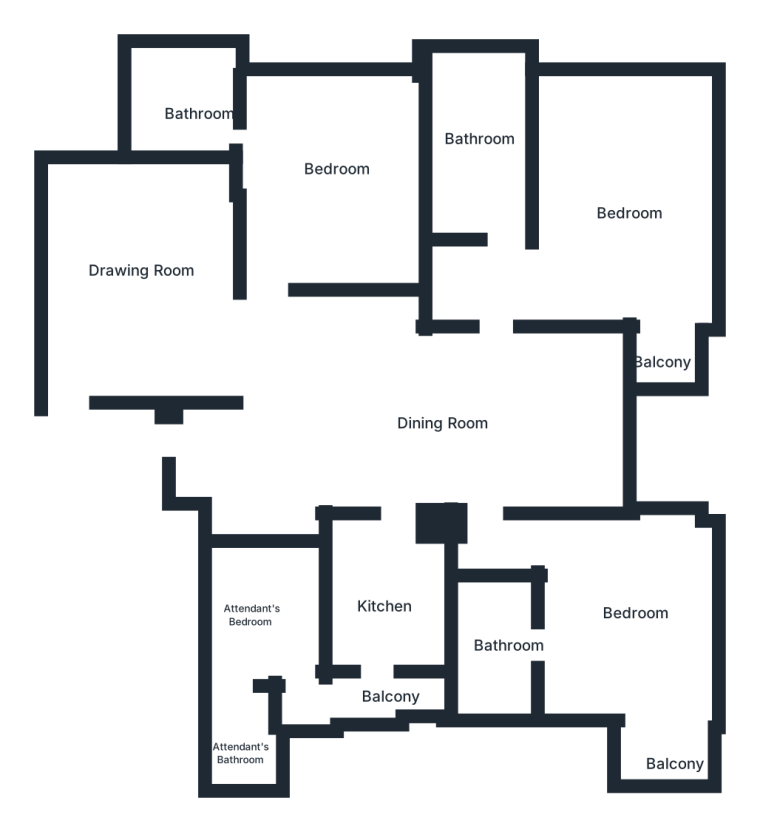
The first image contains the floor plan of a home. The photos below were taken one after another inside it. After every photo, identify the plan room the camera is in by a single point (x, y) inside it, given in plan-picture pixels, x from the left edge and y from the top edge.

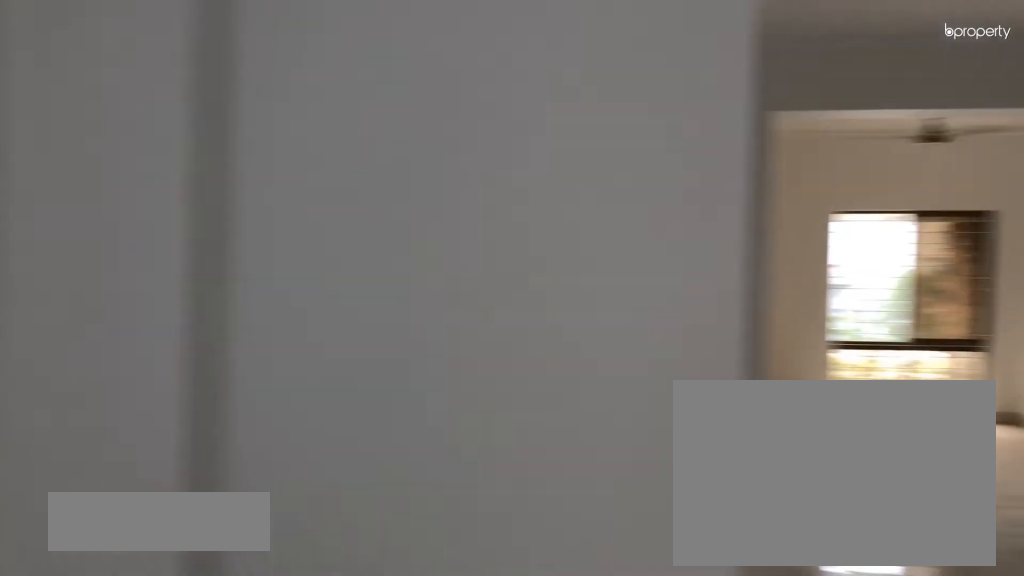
(159, 321)
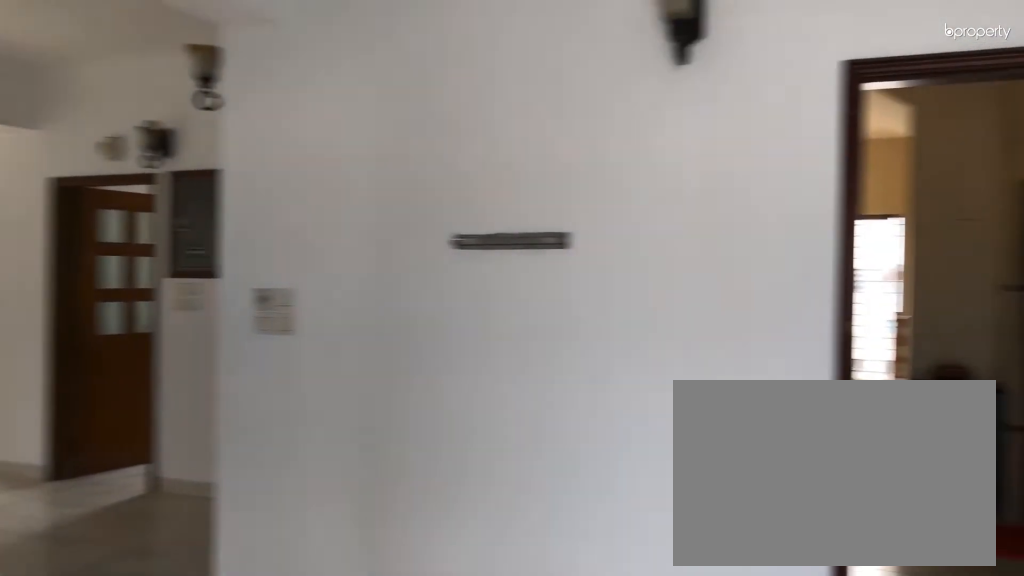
(159, 321)
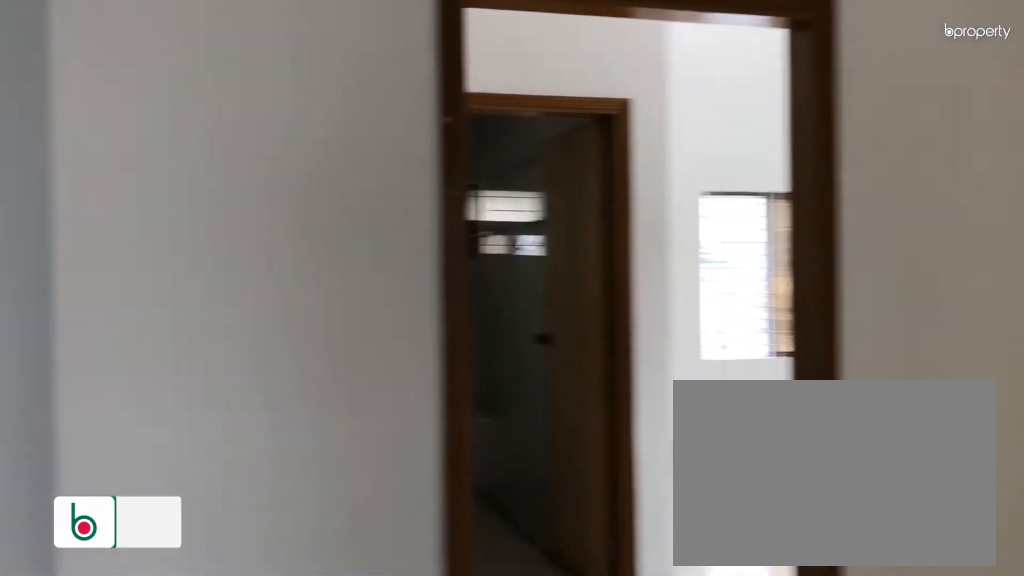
(456, 409)
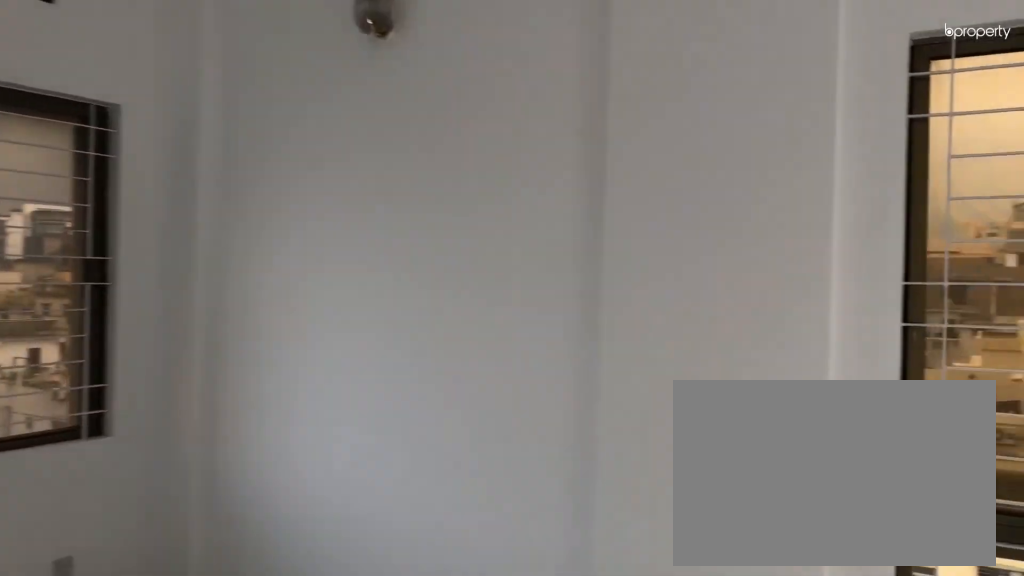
(622, 197)
